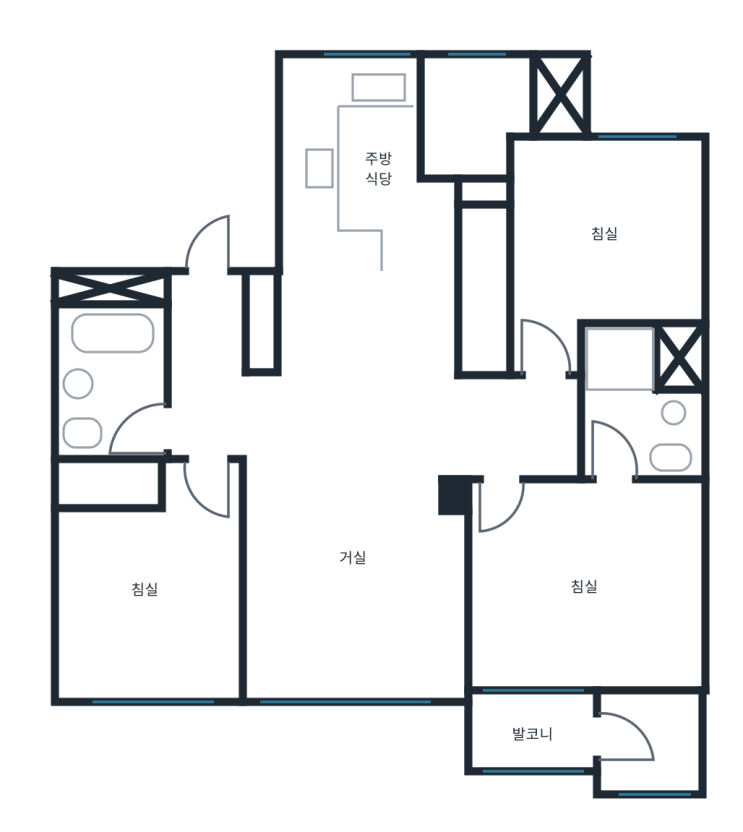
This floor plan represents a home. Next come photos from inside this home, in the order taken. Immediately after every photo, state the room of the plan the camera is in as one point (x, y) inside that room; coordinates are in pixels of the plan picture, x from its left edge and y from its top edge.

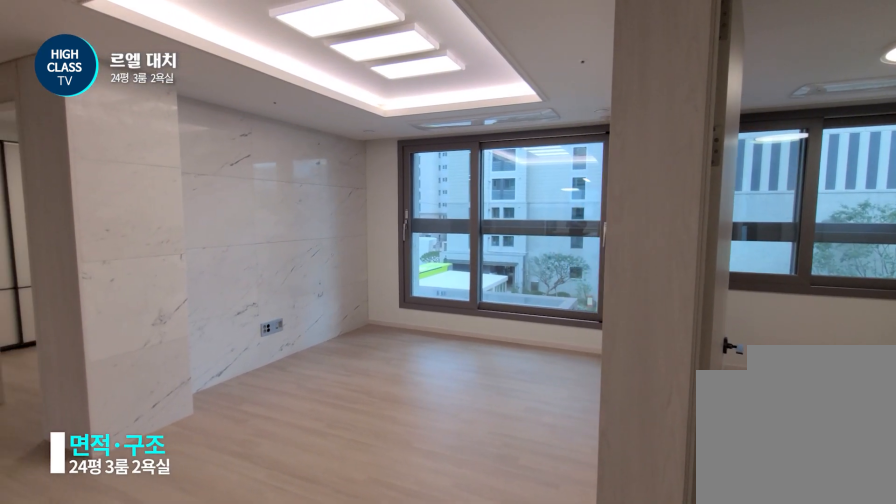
(227, 417)
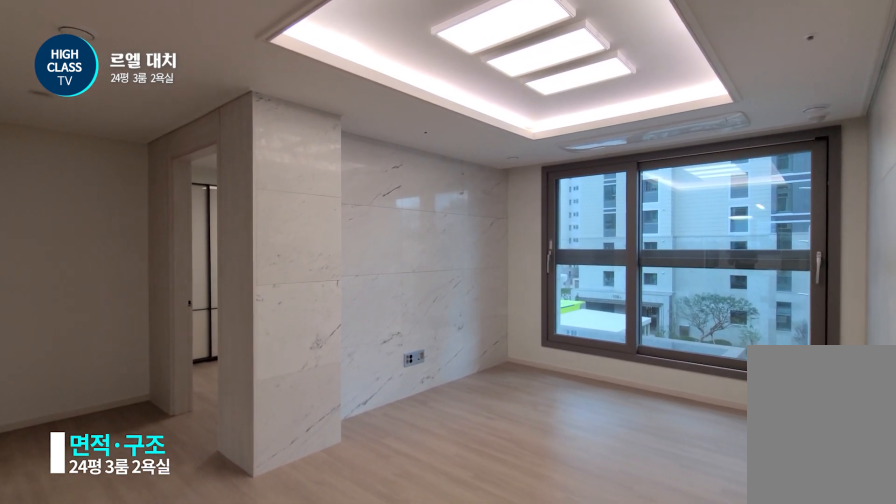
(353, 536)
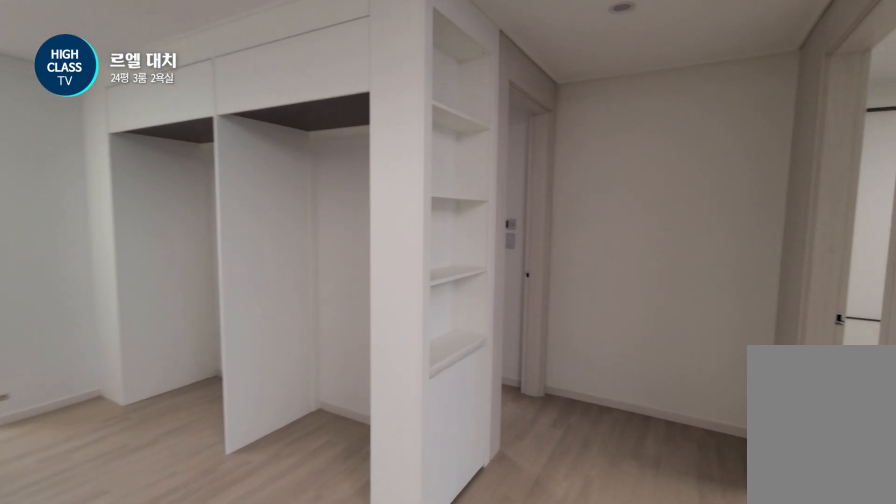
(353, 536)
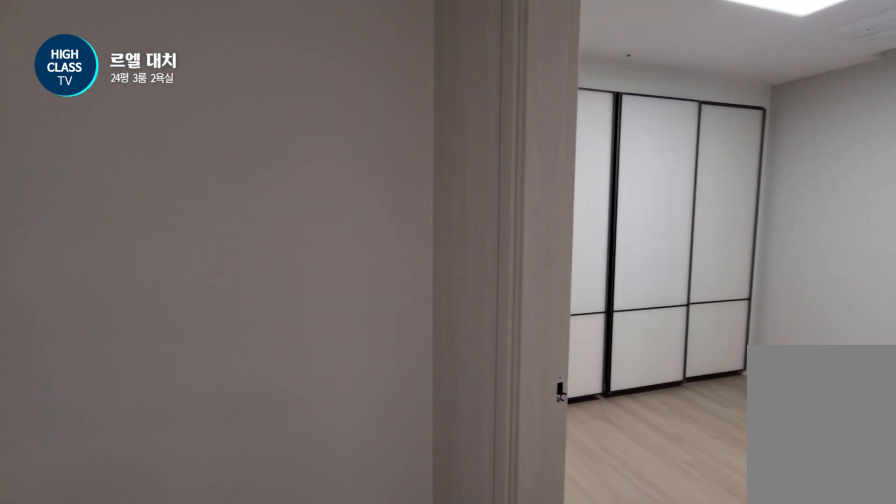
(523, 429)
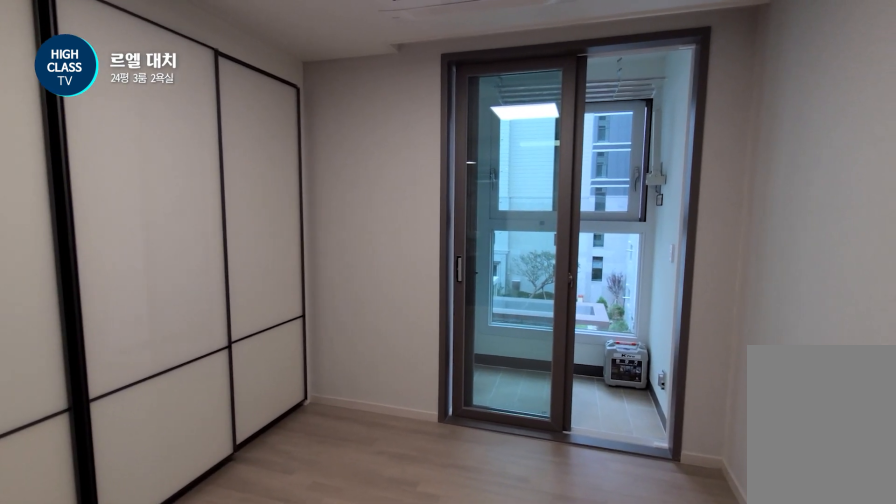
(575, 616)
